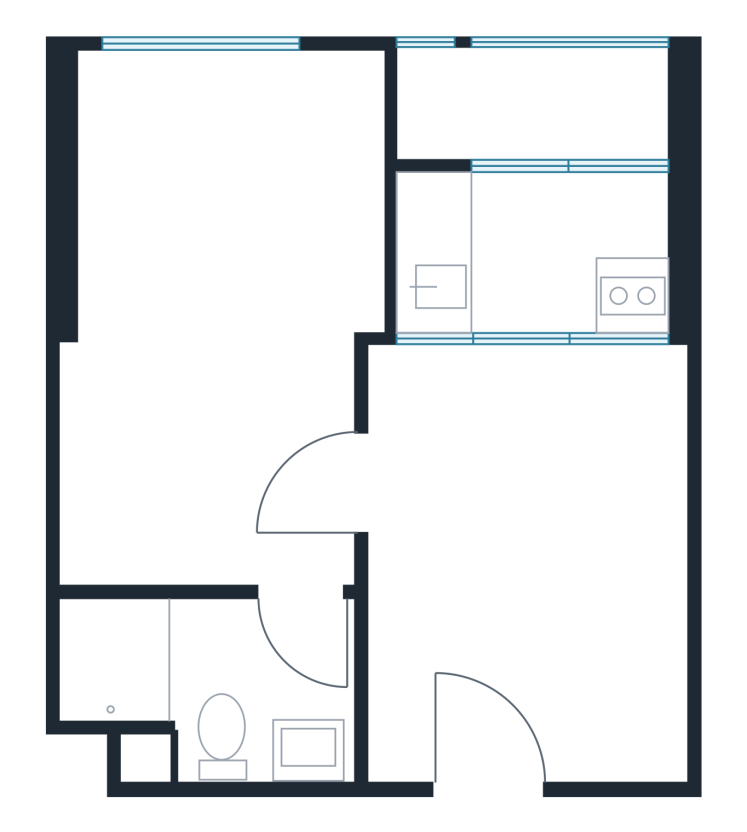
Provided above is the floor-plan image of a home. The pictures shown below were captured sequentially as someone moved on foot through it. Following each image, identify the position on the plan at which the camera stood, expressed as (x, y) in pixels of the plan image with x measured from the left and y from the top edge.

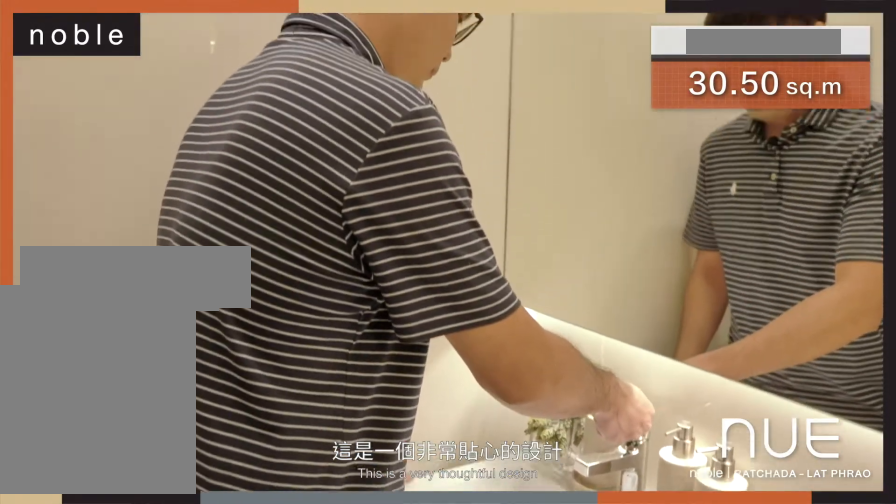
(321, 591)
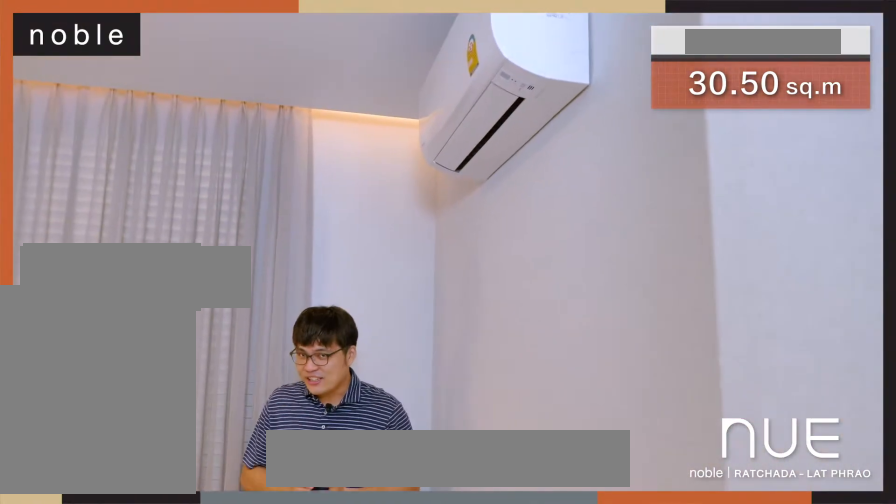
(310, 426)
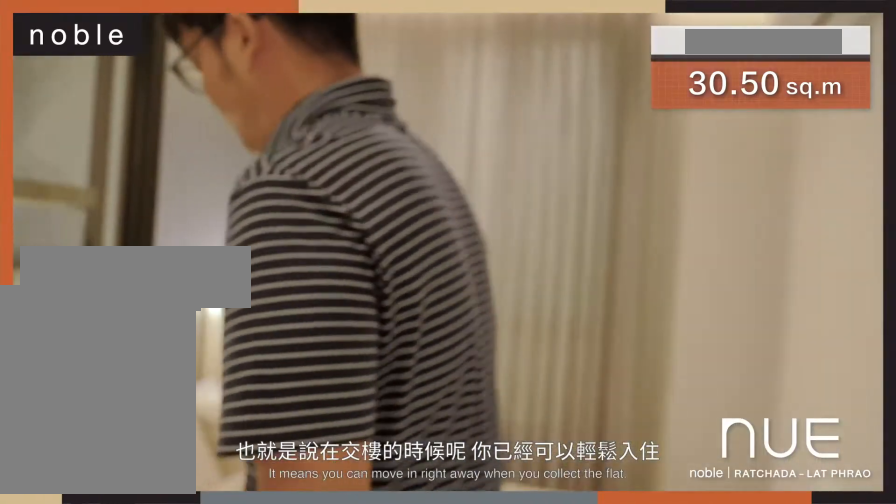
(310, 423)
